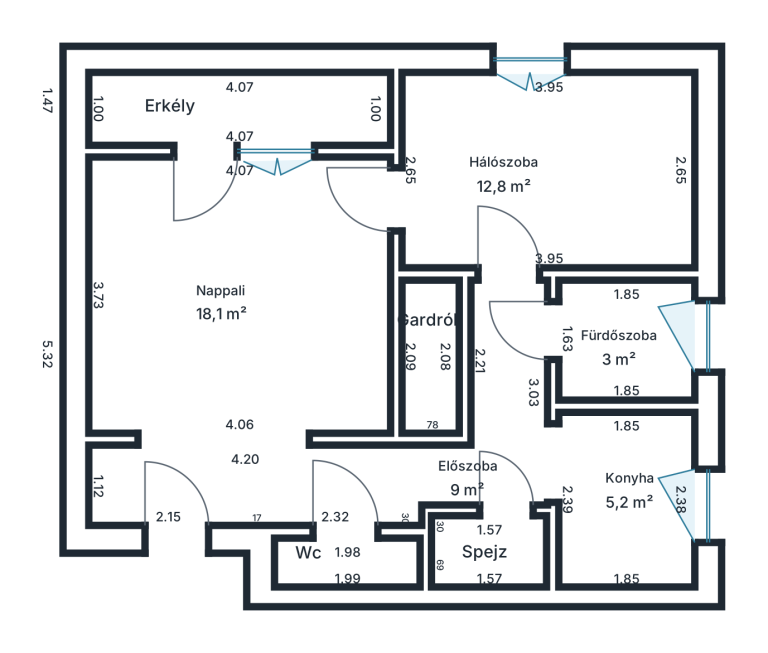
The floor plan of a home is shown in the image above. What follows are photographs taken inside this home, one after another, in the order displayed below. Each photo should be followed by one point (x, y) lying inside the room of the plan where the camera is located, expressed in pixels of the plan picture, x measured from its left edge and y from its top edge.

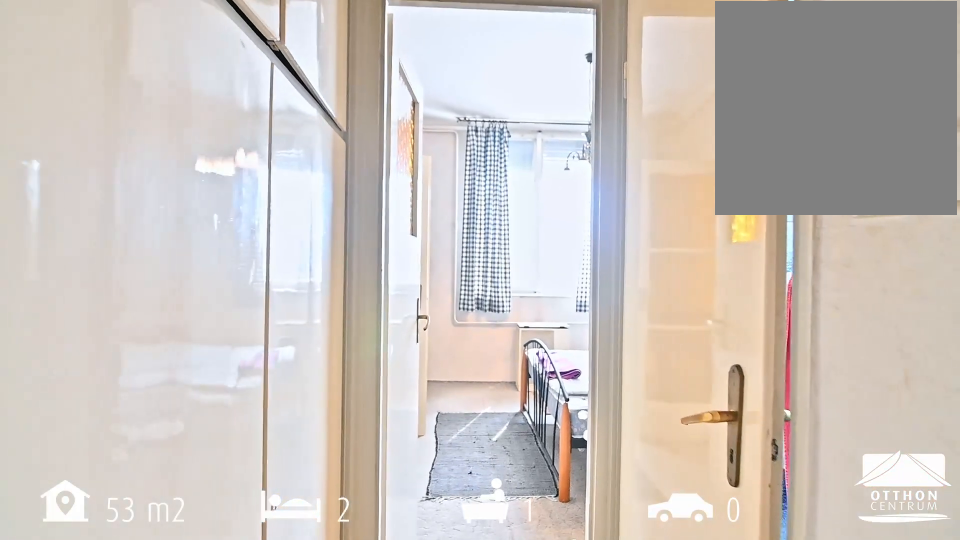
(508, 406)
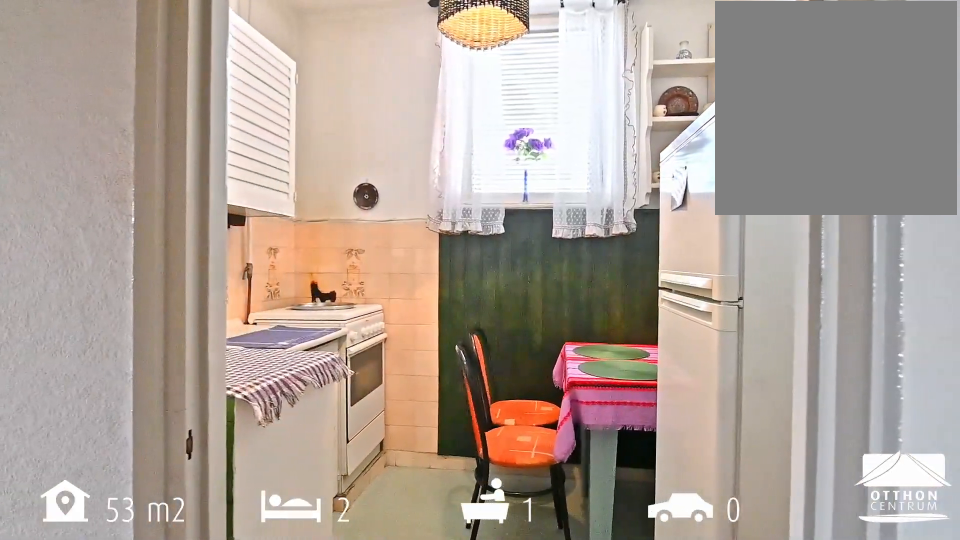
(630, 494)
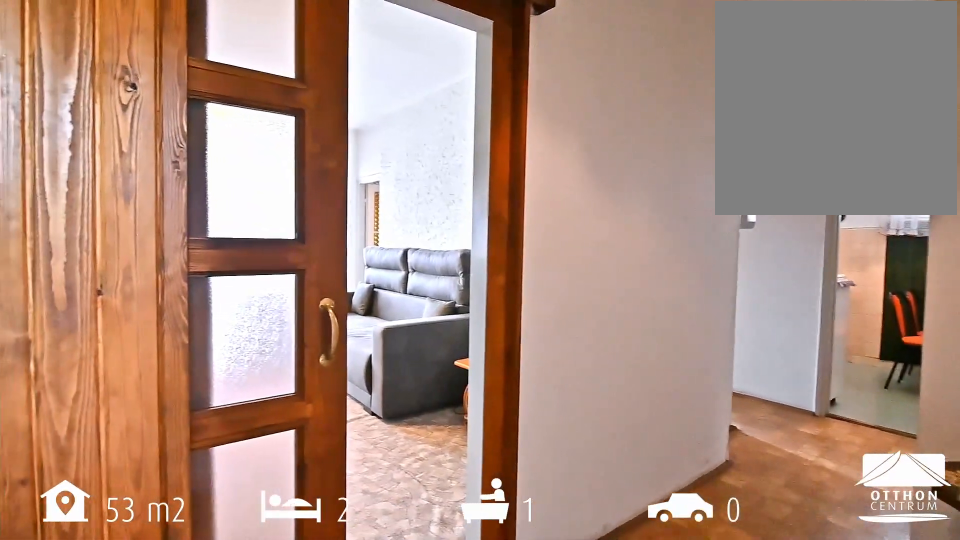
(270, 483)
